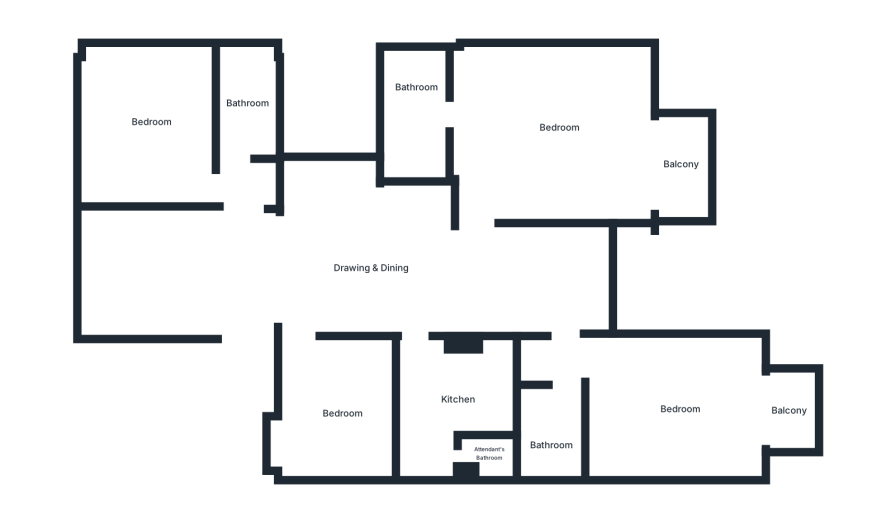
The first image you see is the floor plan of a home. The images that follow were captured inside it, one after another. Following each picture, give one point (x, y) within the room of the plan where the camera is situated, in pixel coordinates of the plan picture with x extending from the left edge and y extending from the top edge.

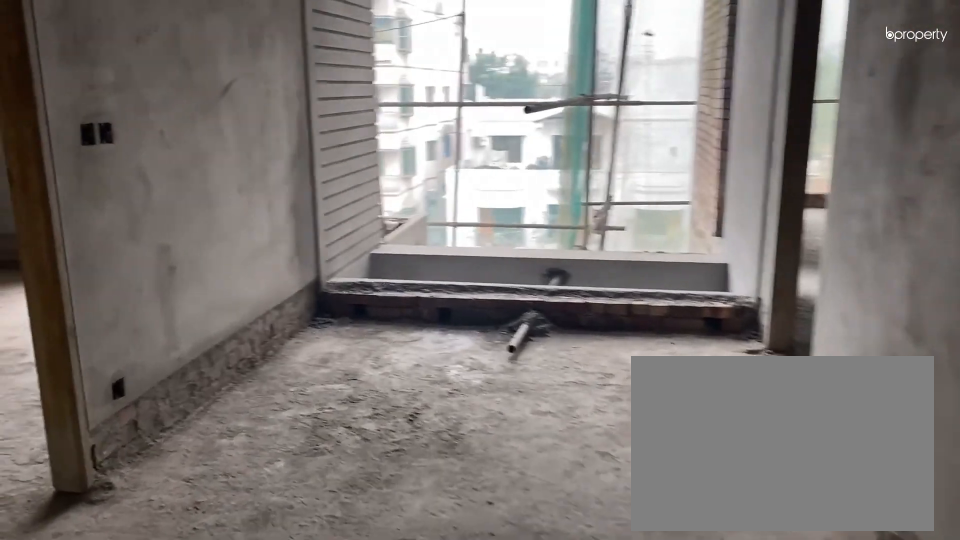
(523, 281)
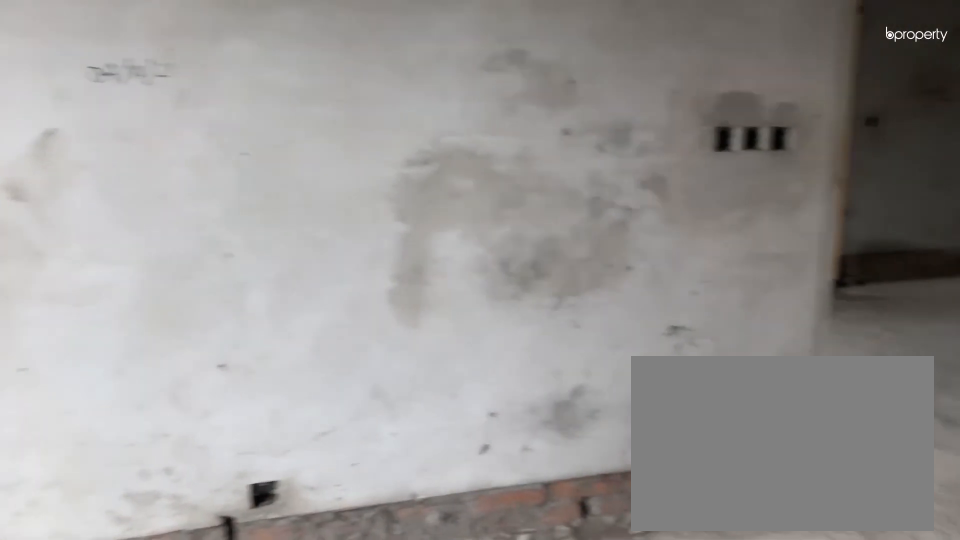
(558, 136)
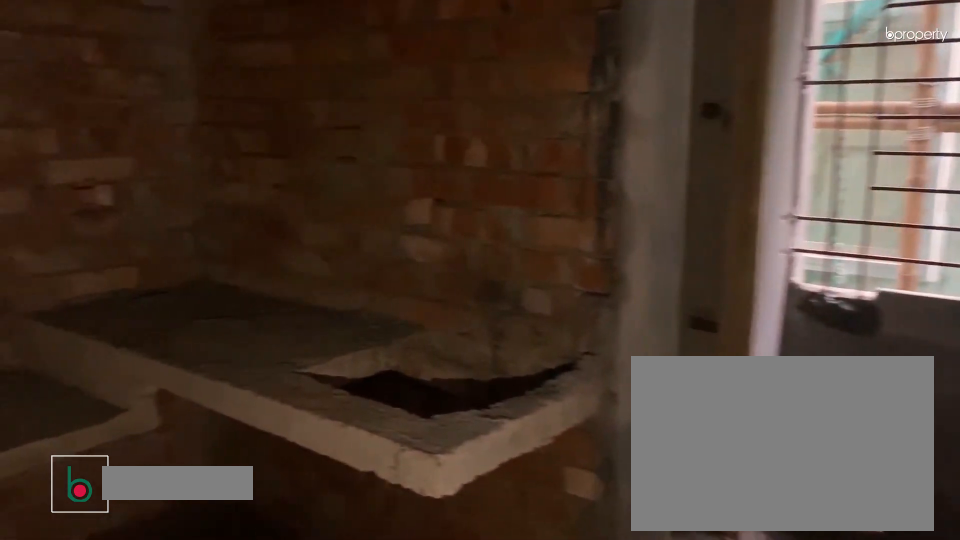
(456, 394)
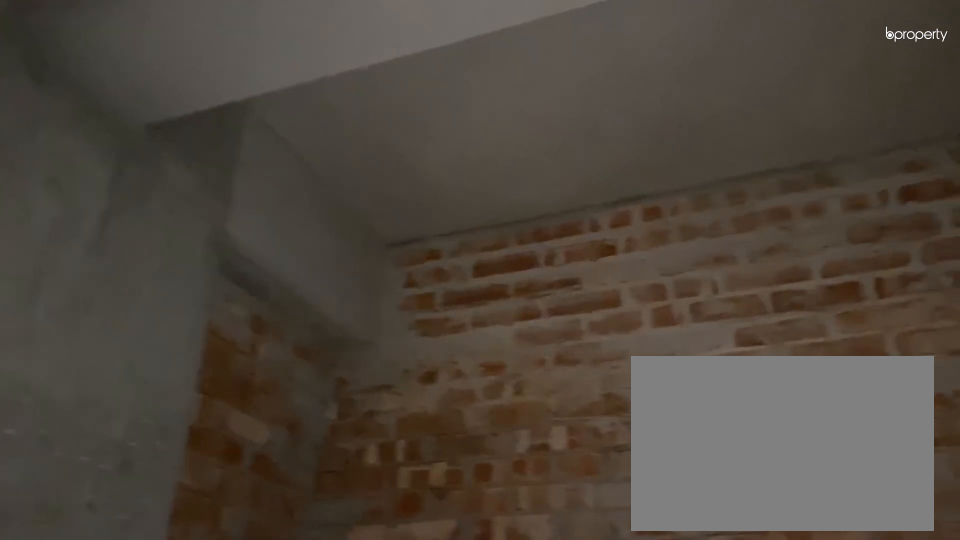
(456, 394)
